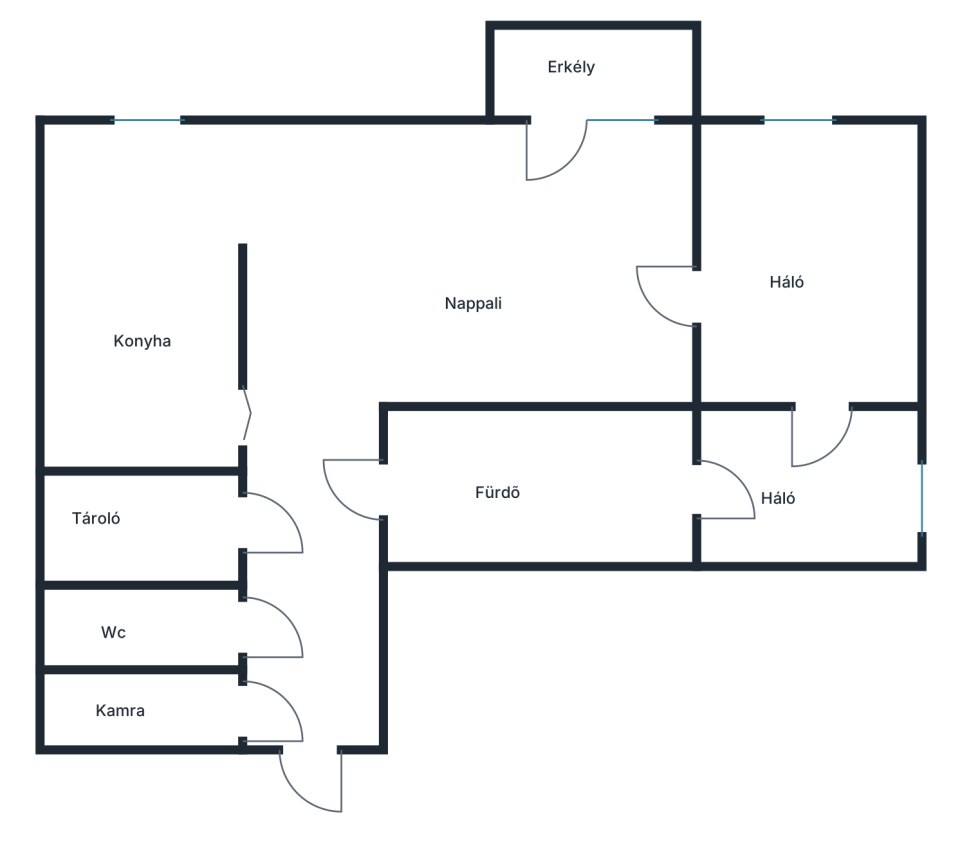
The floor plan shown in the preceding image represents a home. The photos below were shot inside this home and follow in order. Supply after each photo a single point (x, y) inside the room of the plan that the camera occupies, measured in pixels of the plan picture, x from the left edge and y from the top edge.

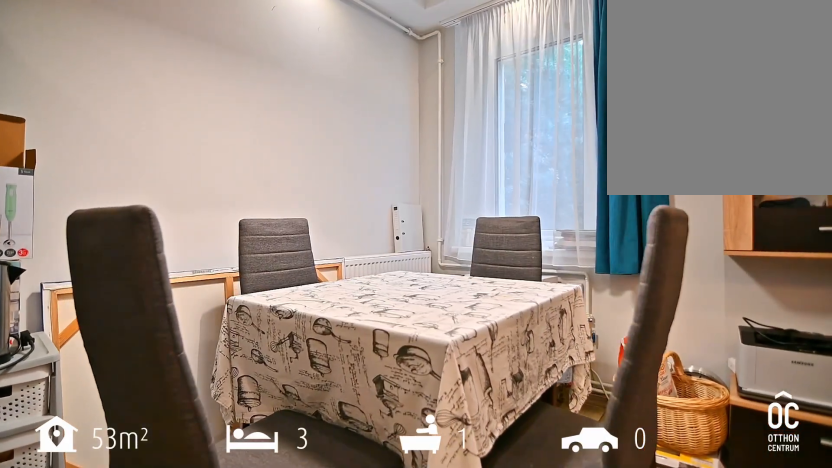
(140, 302)
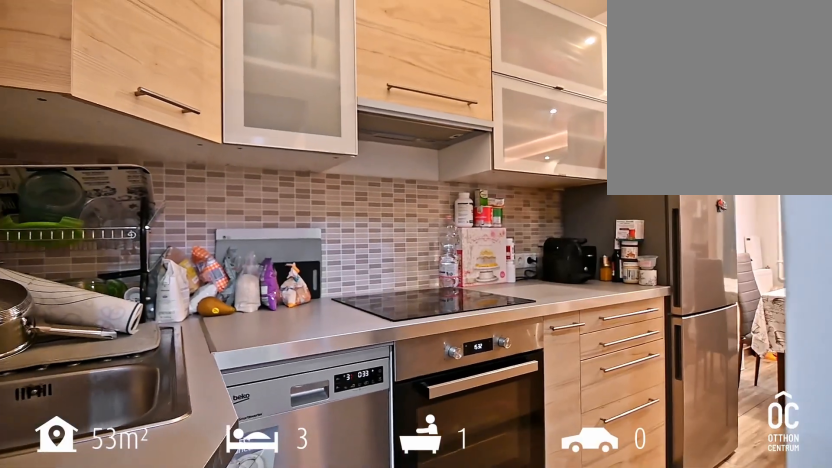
(140, 302)
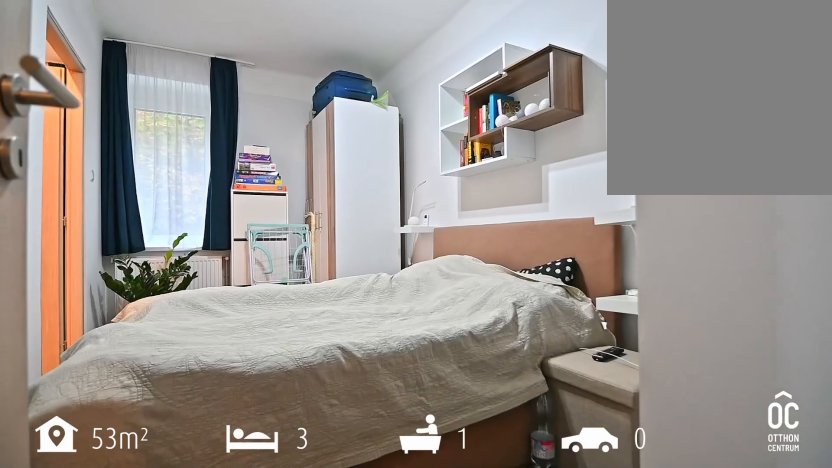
(807, 266)
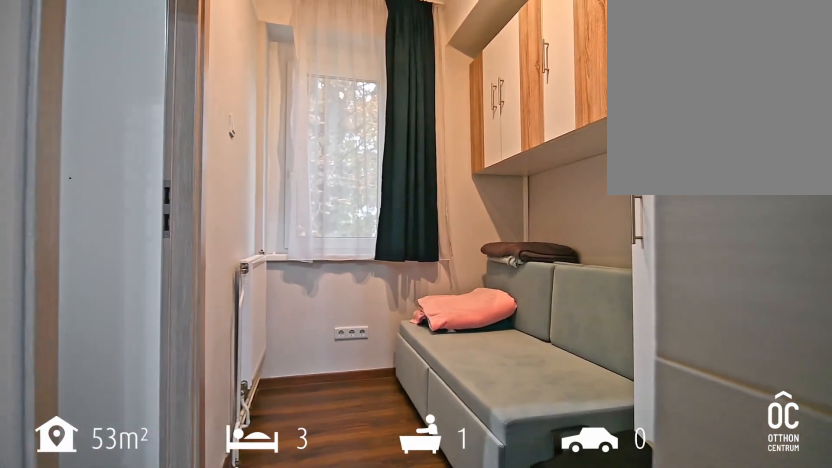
(817, 485)
